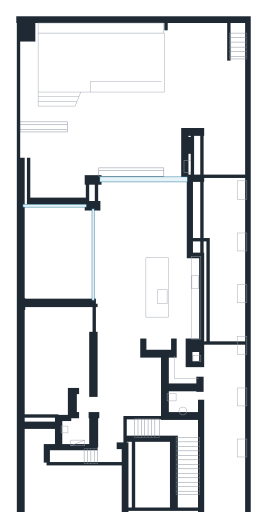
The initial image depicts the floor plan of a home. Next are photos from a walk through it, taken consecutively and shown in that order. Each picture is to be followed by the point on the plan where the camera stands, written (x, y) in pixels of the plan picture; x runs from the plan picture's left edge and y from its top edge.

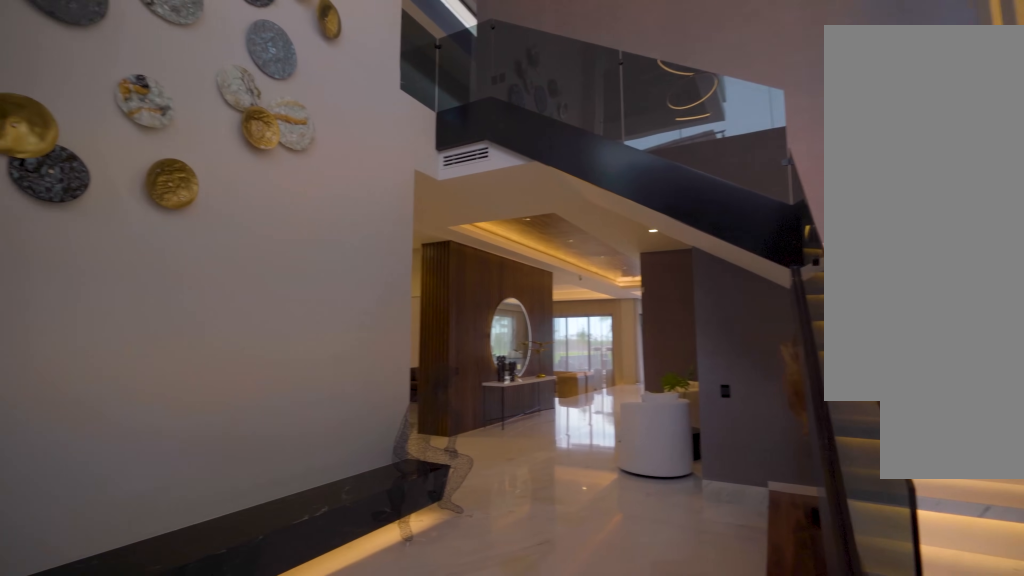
(162, 492)
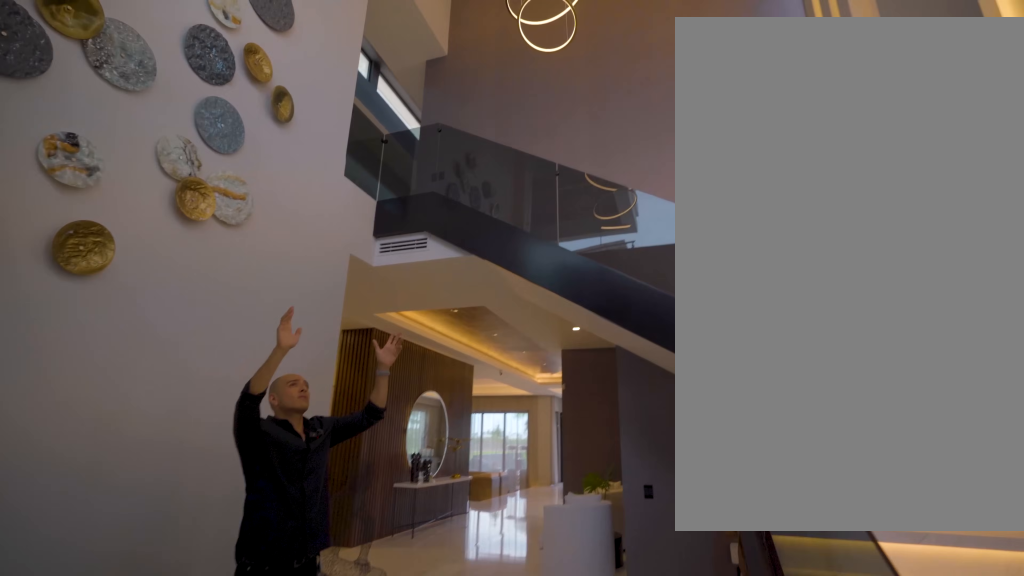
(152, 485)
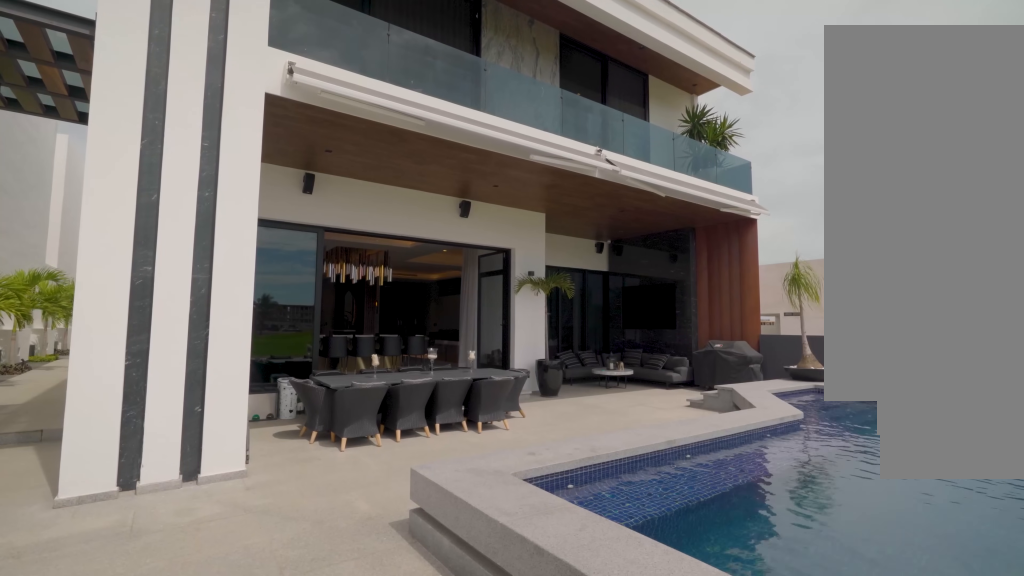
(194, 67)
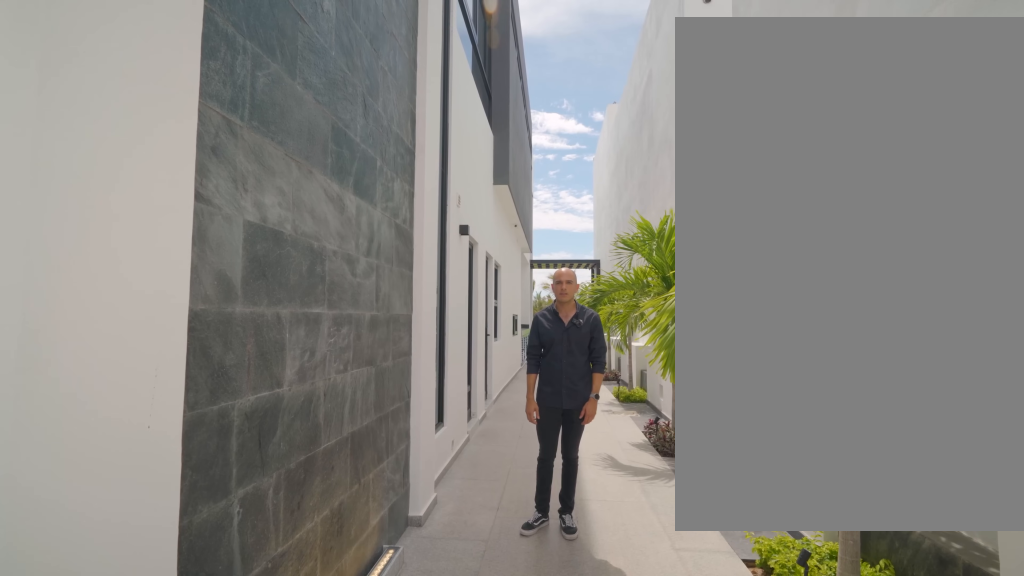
(227, 498)
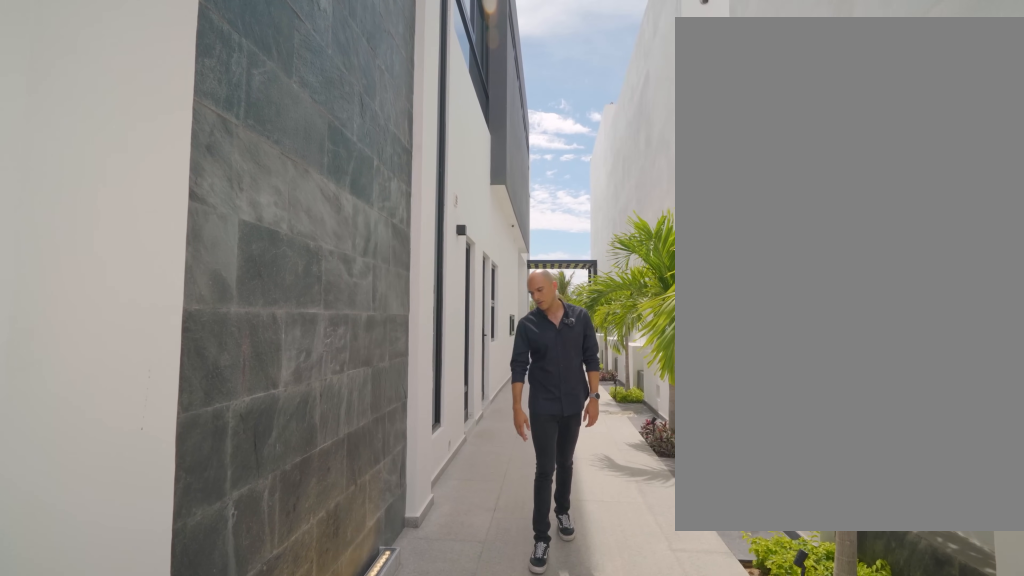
(226, 497)
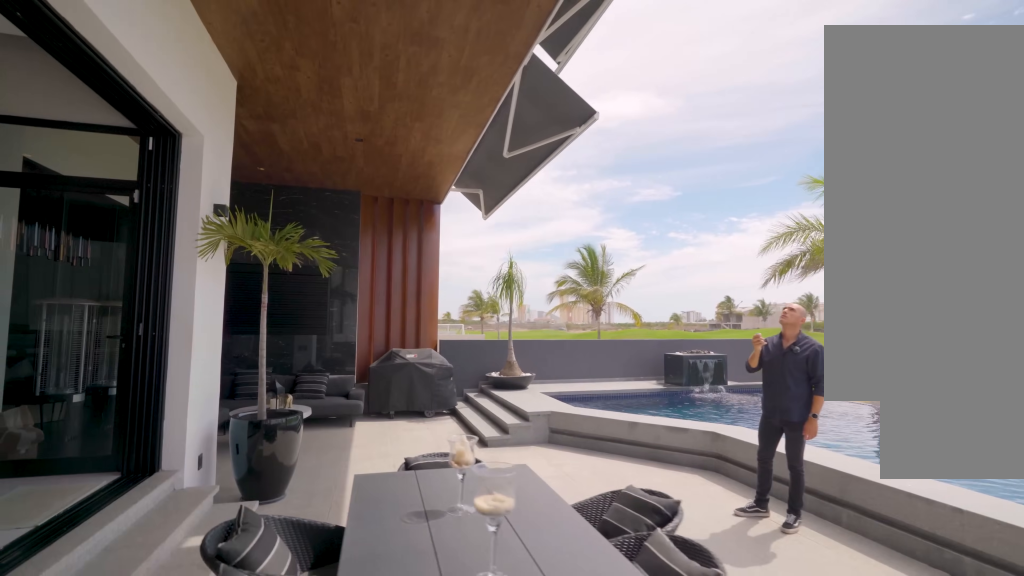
(174, 142)
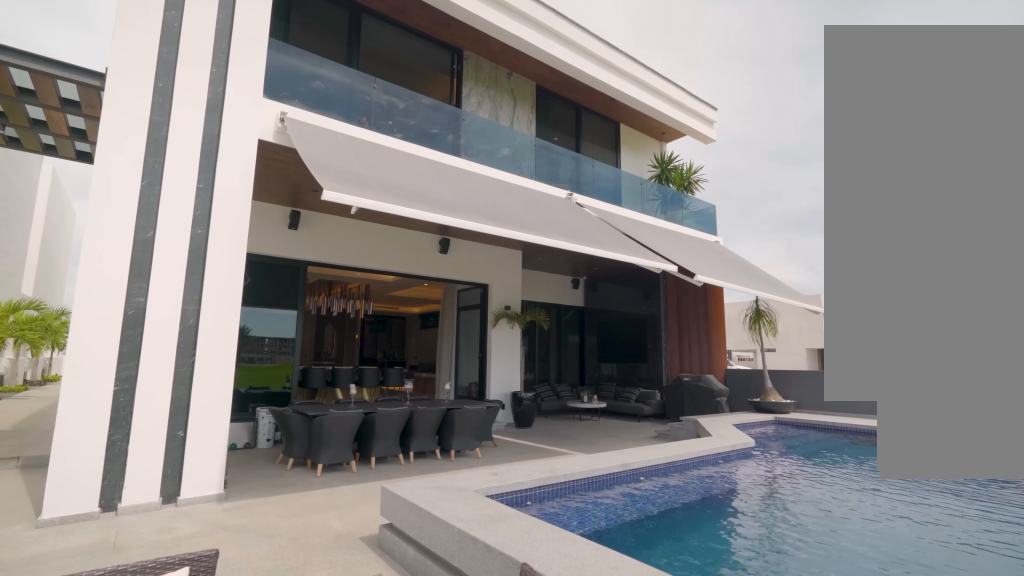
(186, 87)
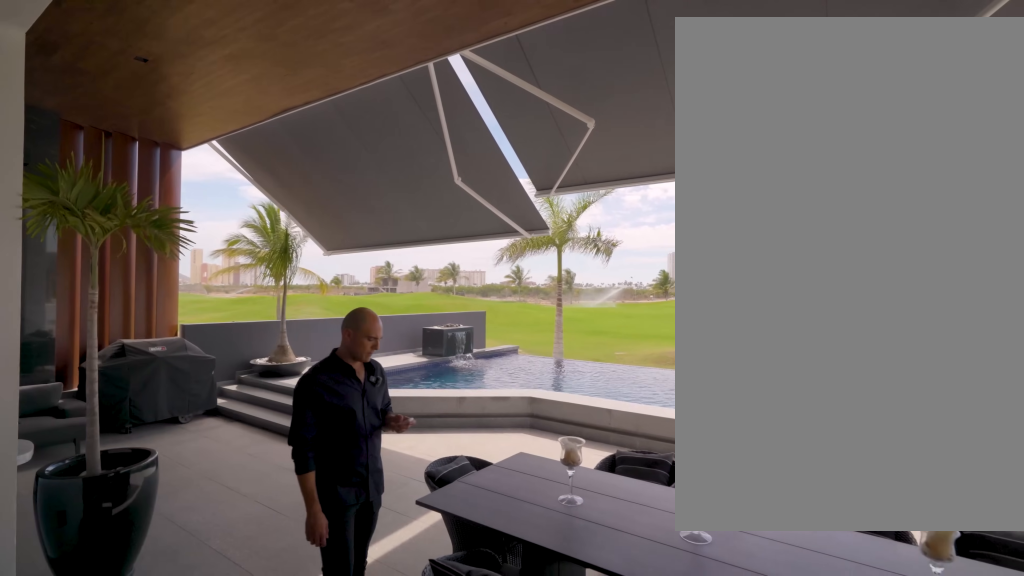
(133, 178)
